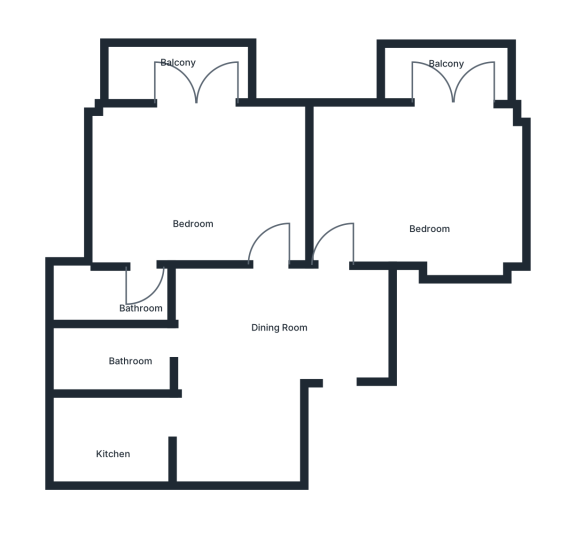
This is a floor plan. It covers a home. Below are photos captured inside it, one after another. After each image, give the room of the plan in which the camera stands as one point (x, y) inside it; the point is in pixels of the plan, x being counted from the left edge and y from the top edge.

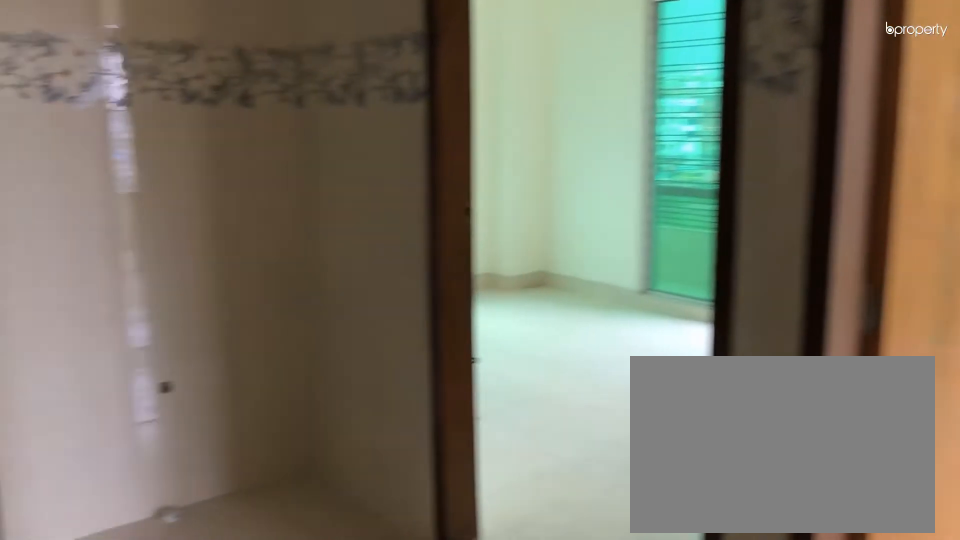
(253, 371)
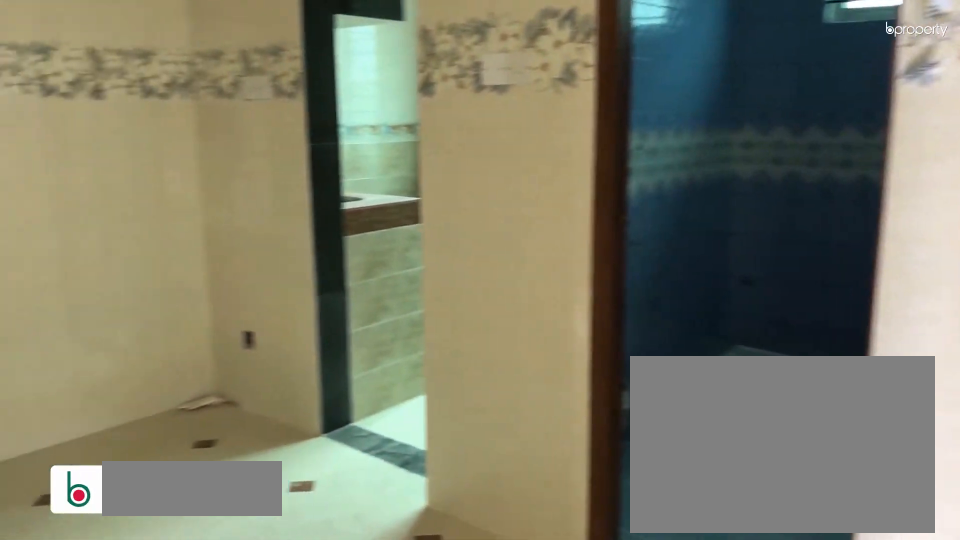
(253, 371)
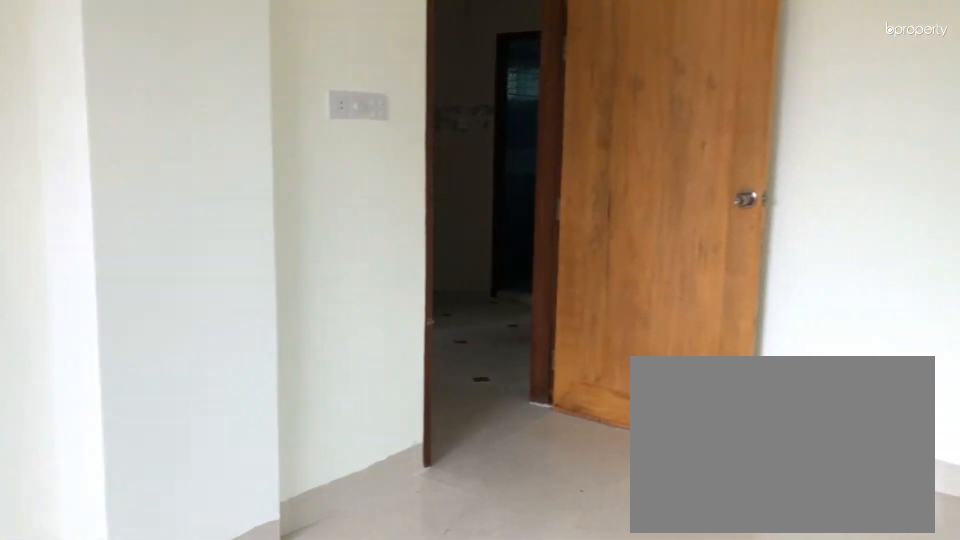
(426, 185)
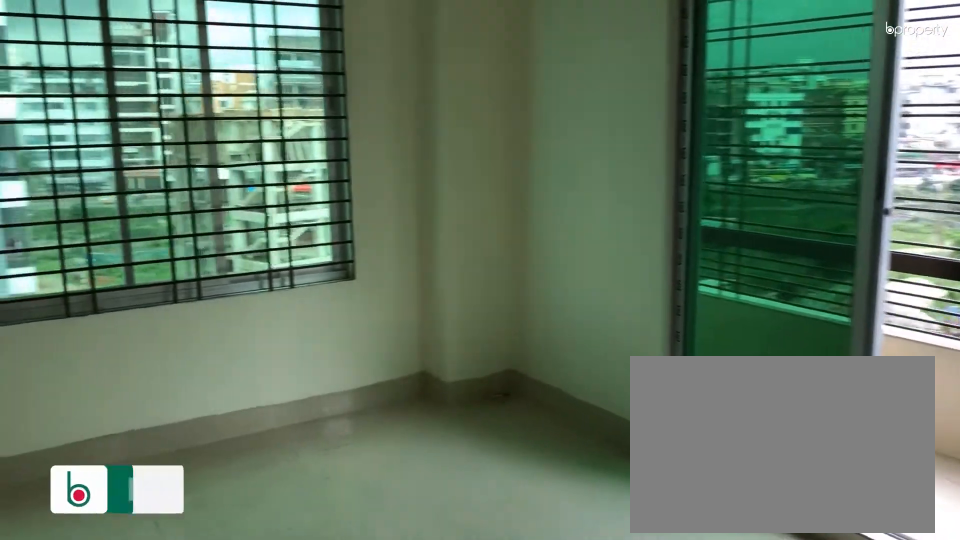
(196, 182)
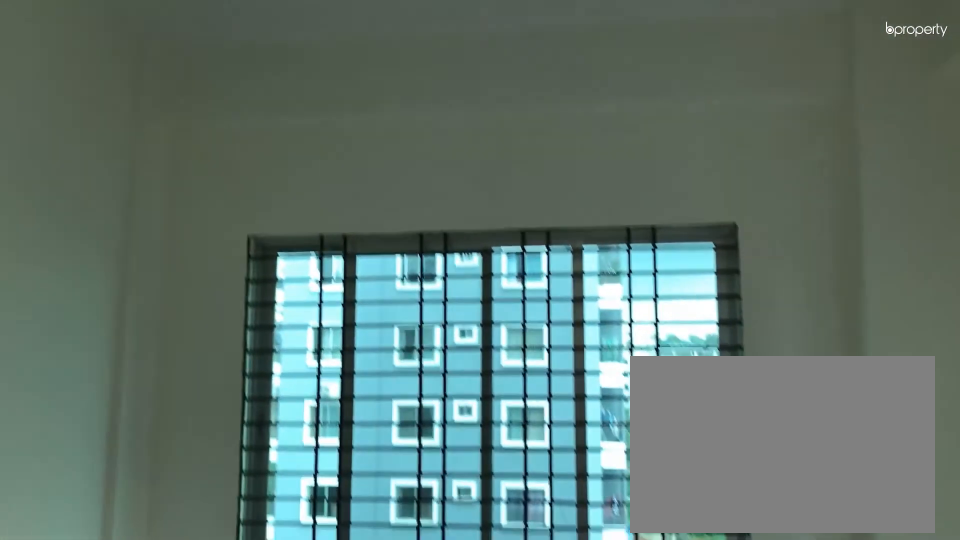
(196, 182)
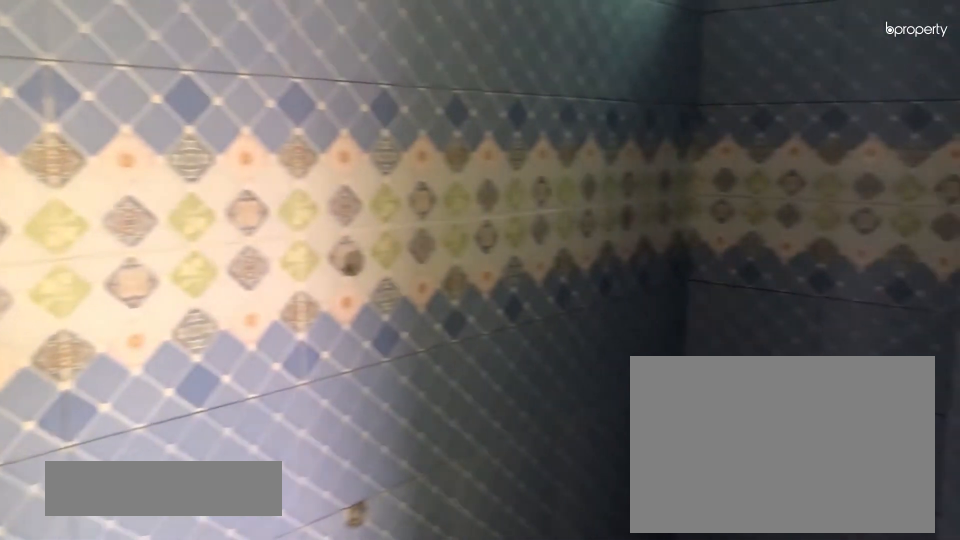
(115, 300)
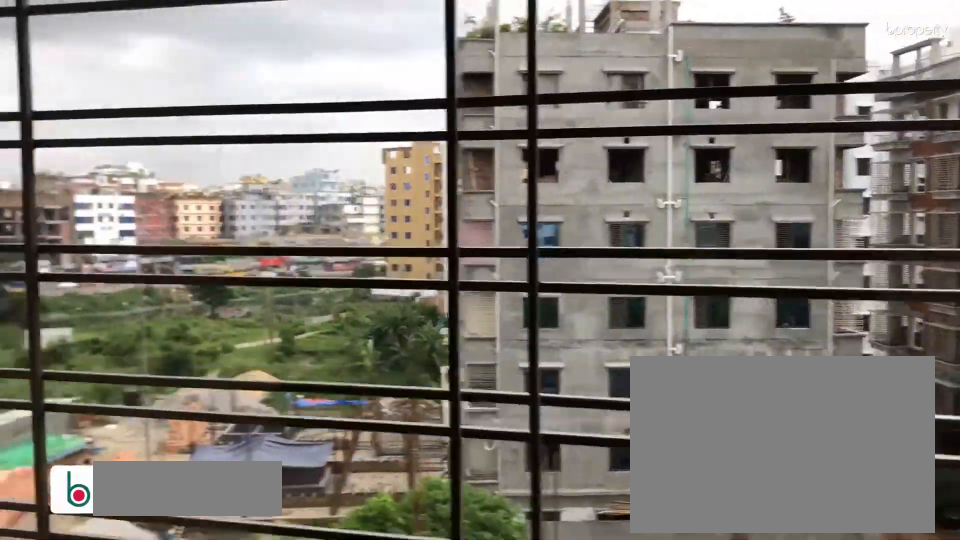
(175, 73)
